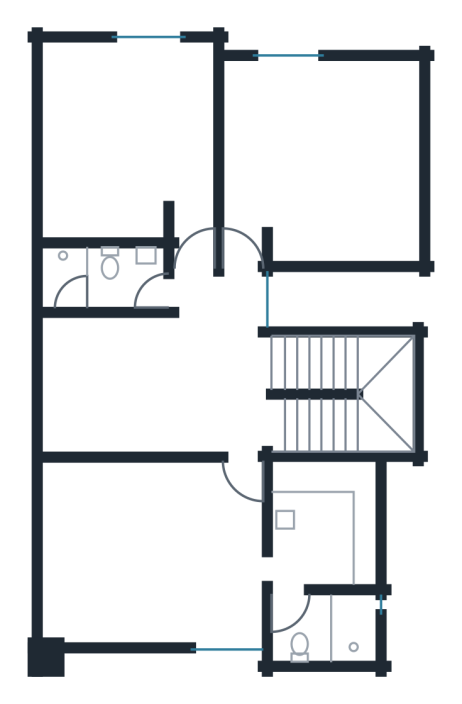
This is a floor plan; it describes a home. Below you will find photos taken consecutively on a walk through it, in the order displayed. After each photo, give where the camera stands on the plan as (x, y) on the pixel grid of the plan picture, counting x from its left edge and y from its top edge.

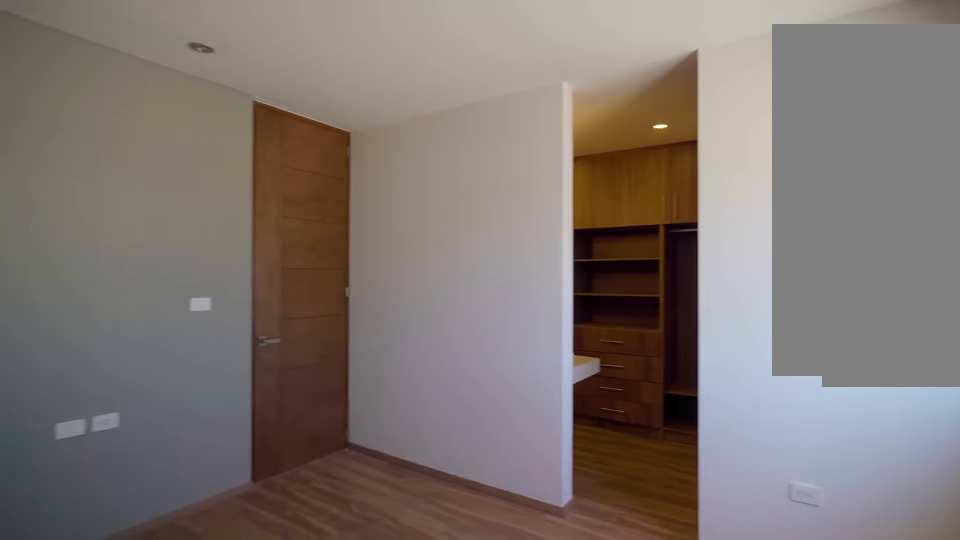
(115, 613)
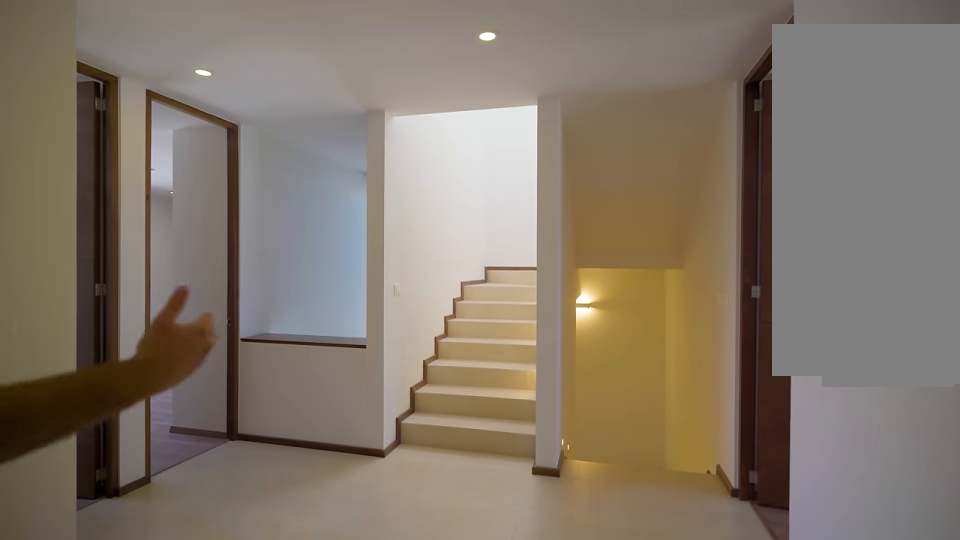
(213, 408)
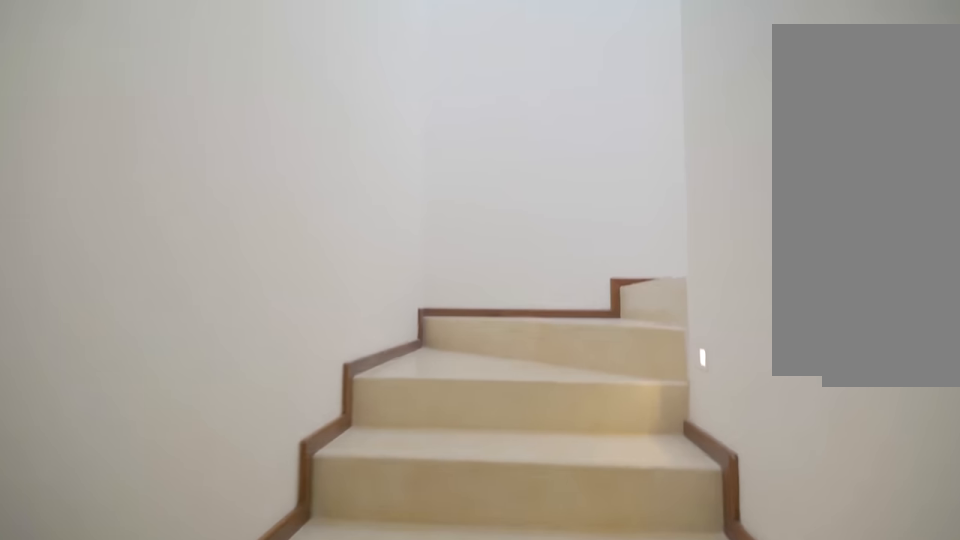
(267, 381)
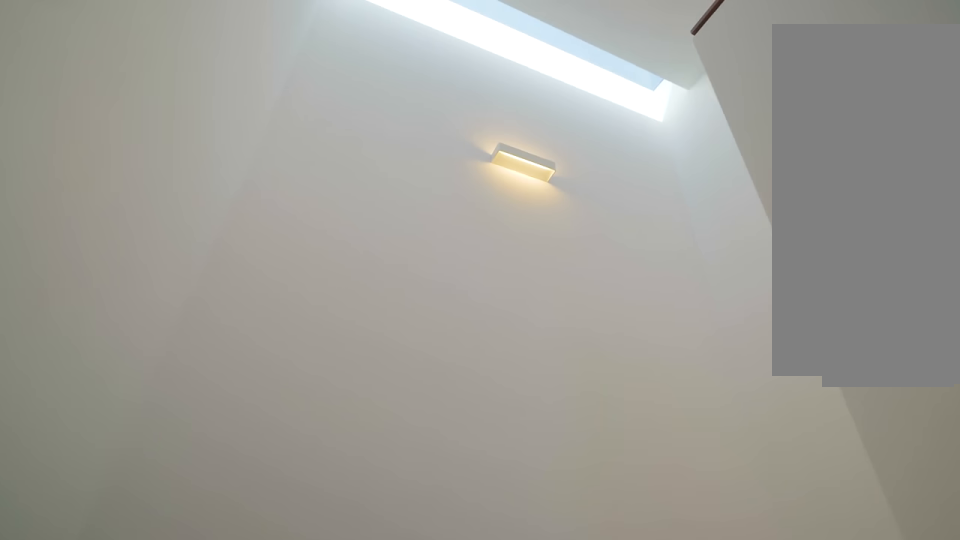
(337, 366)
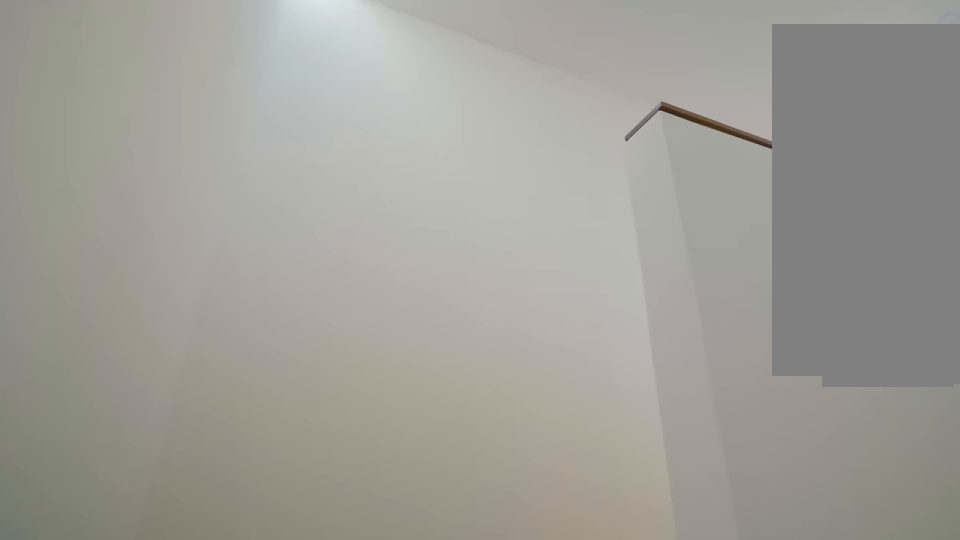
(374, 363)
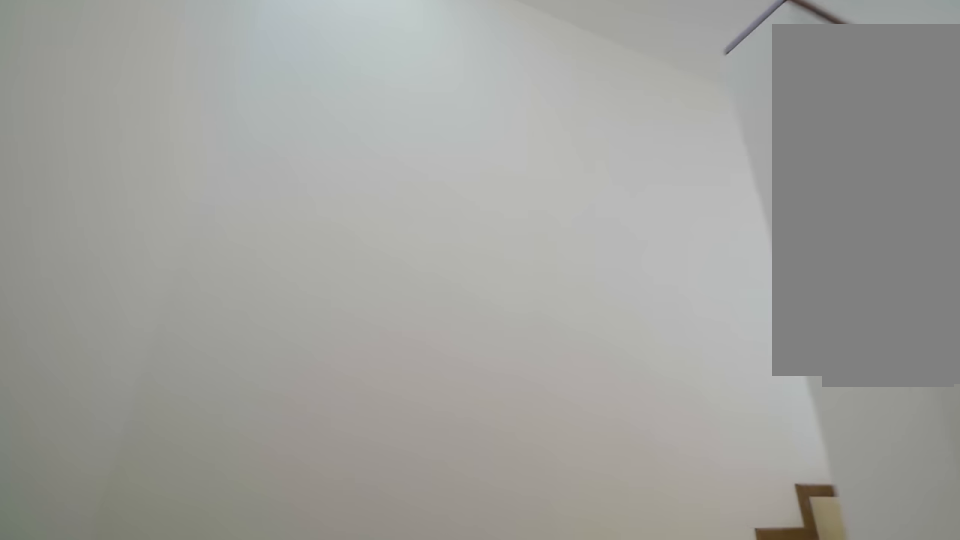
(377, 365)
